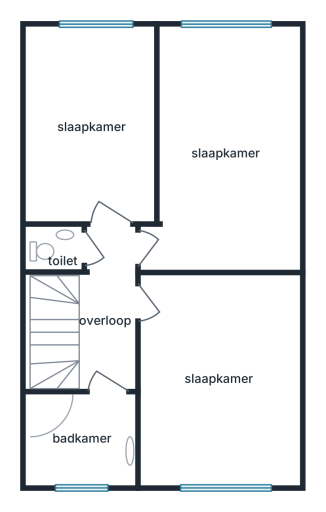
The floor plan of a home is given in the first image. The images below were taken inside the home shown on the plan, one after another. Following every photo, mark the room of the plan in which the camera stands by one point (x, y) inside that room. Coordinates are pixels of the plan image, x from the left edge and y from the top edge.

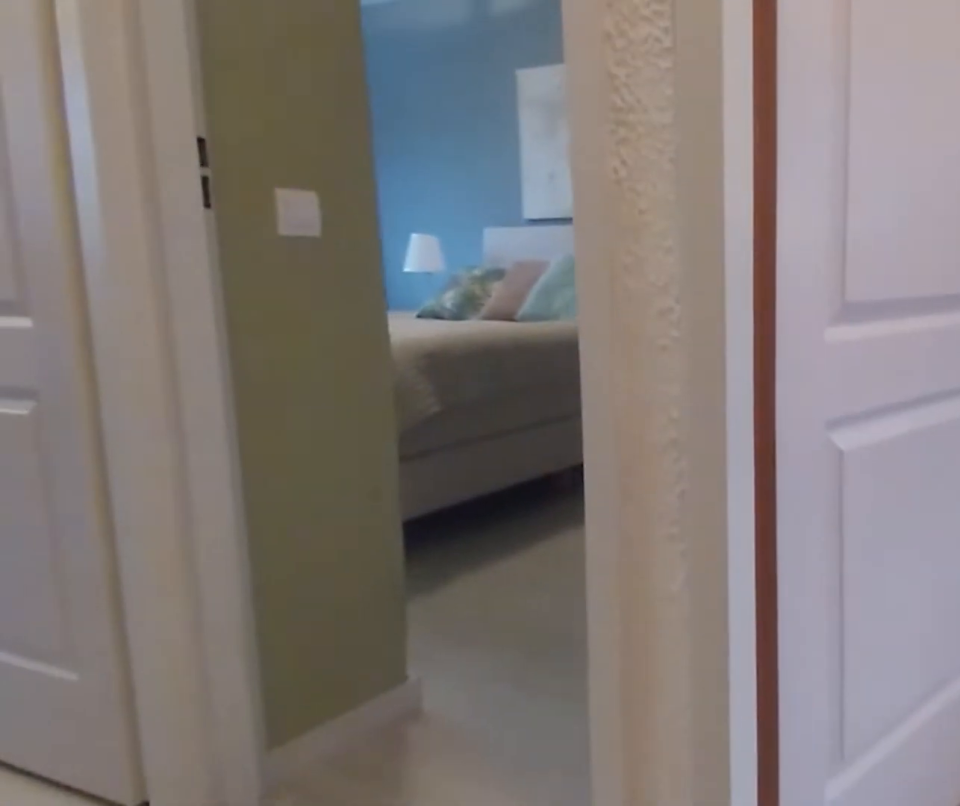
(106, 310)
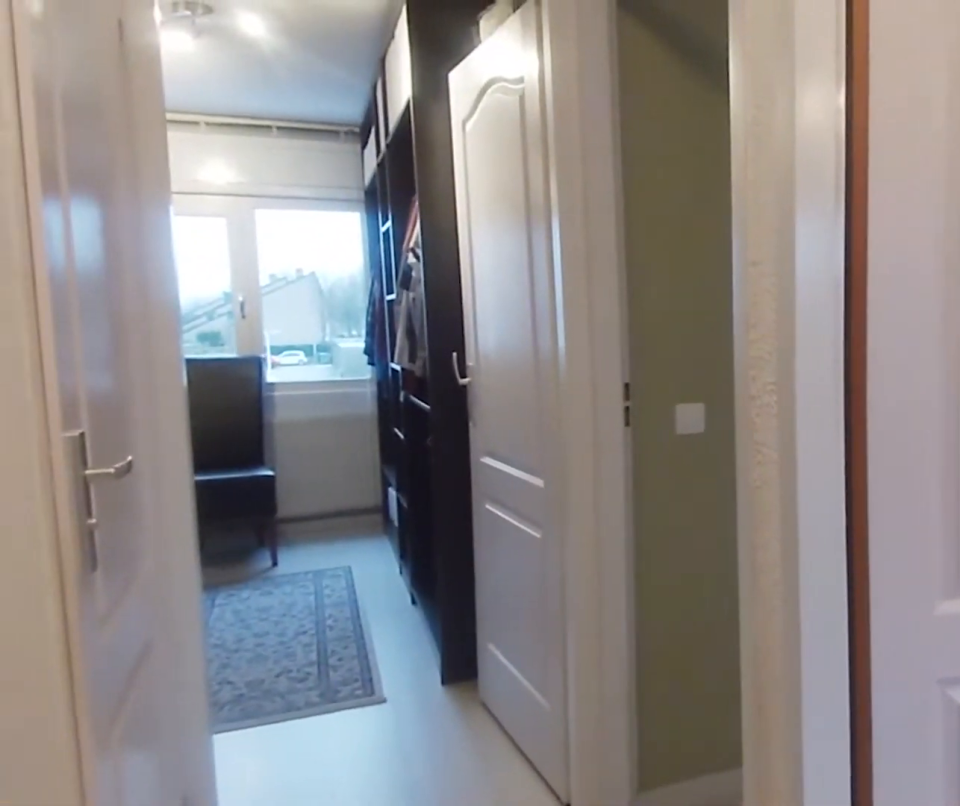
(106, 310)
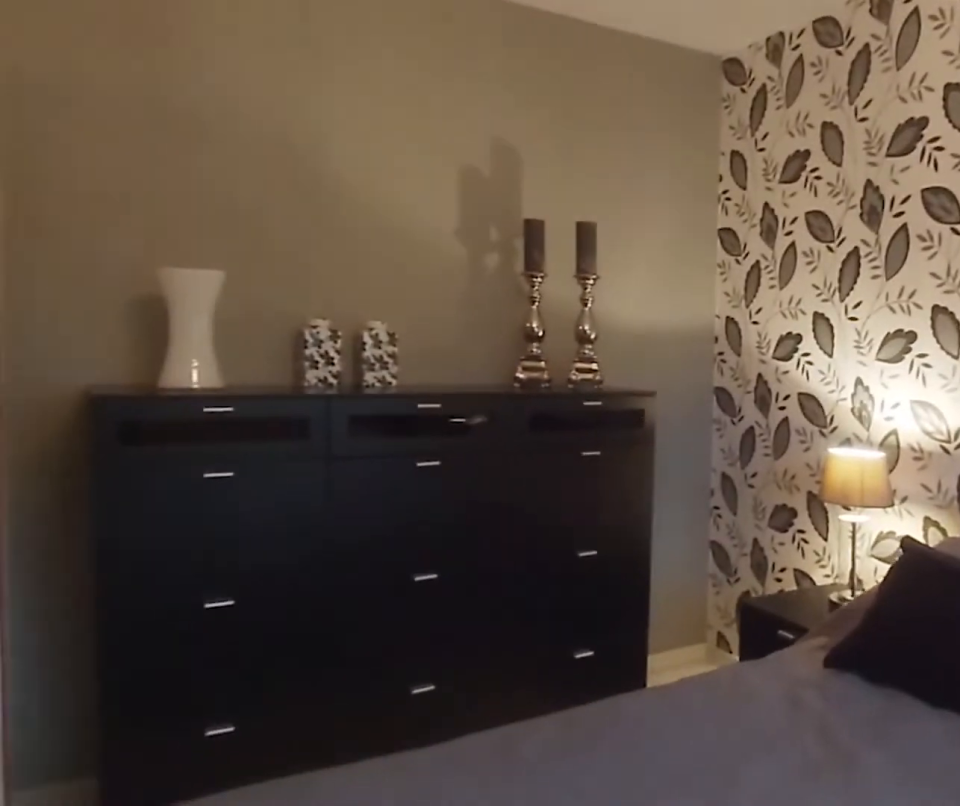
(219, 378)
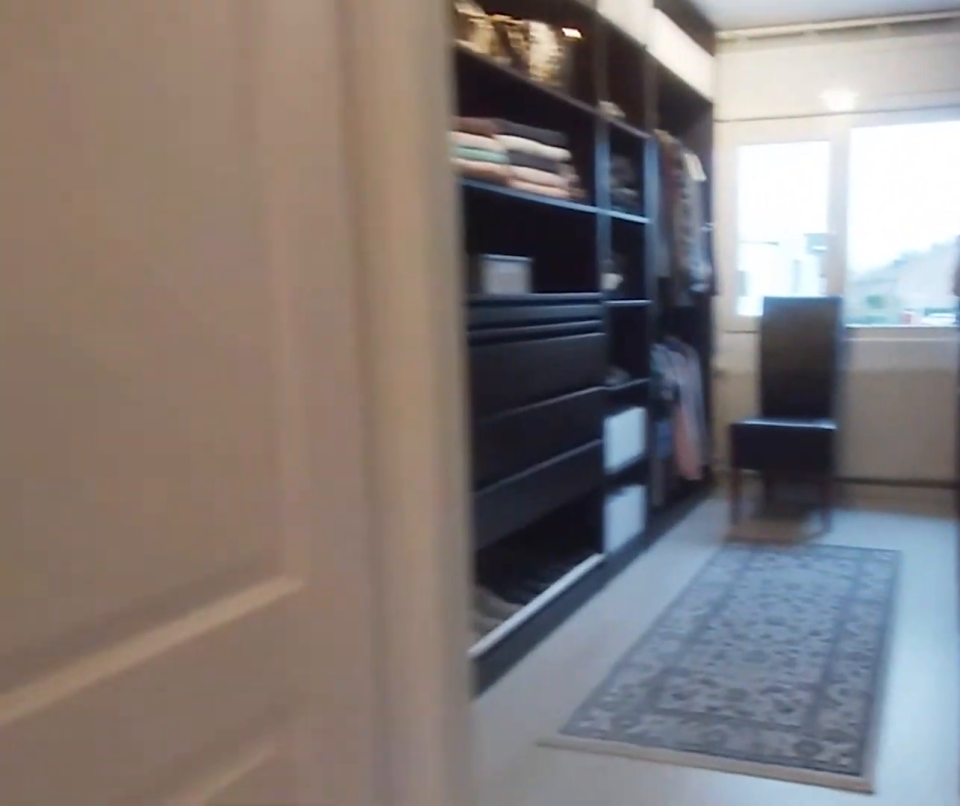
(107, 311)
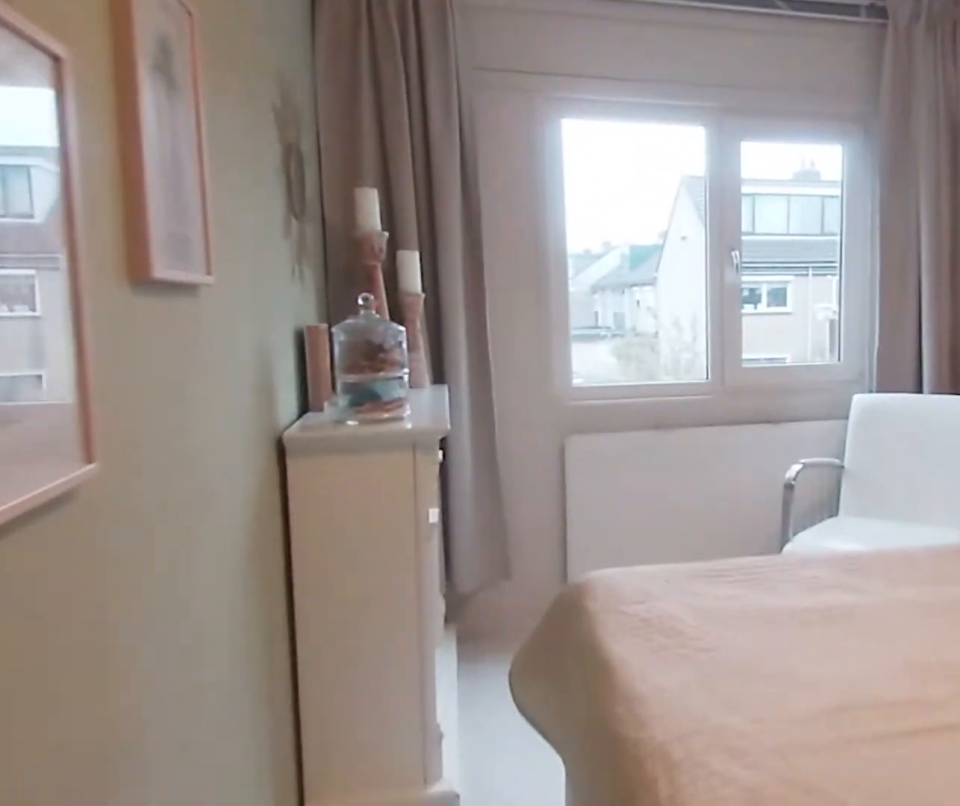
(253, 244)
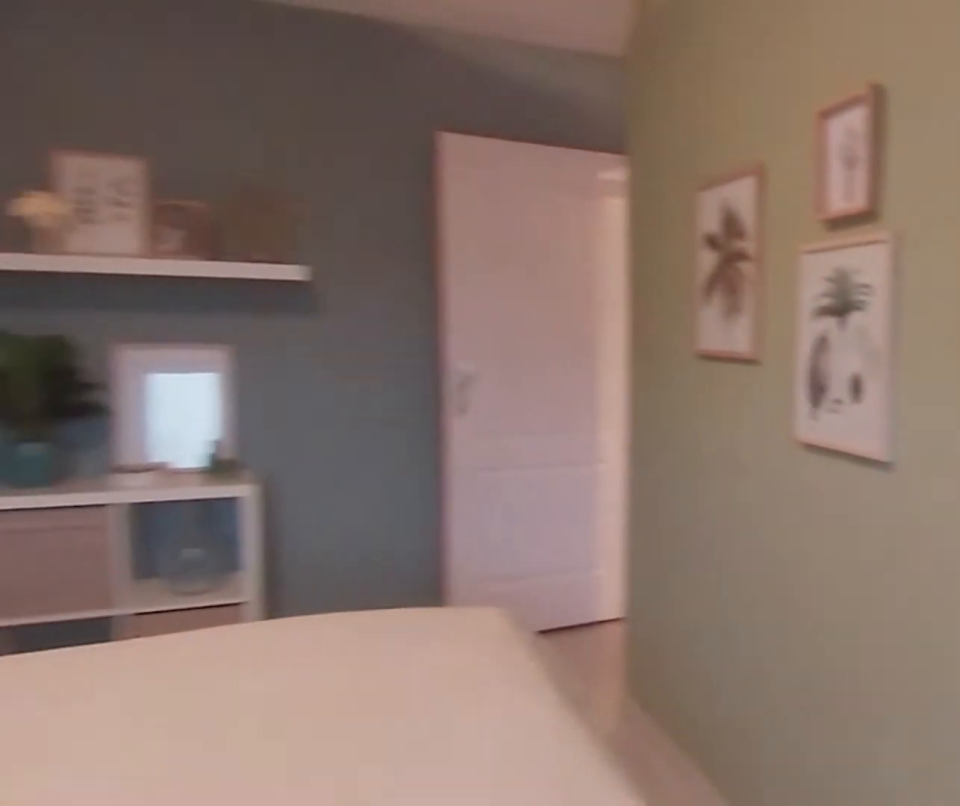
(253, 244)
